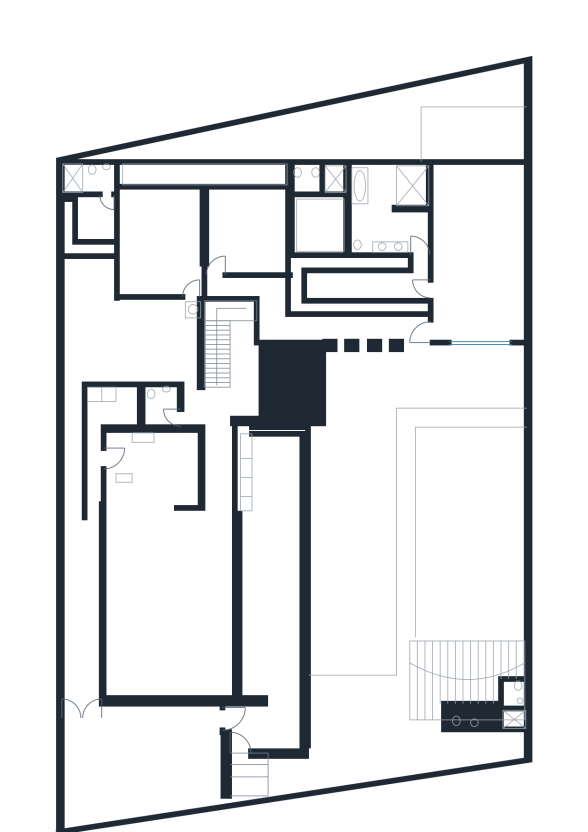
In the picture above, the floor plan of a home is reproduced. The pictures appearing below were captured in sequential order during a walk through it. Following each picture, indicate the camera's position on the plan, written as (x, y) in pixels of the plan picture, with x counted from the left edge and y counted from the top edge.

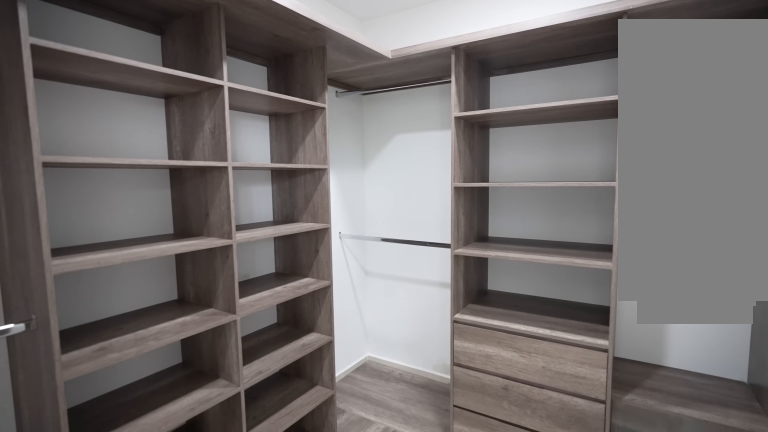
(134, 248)
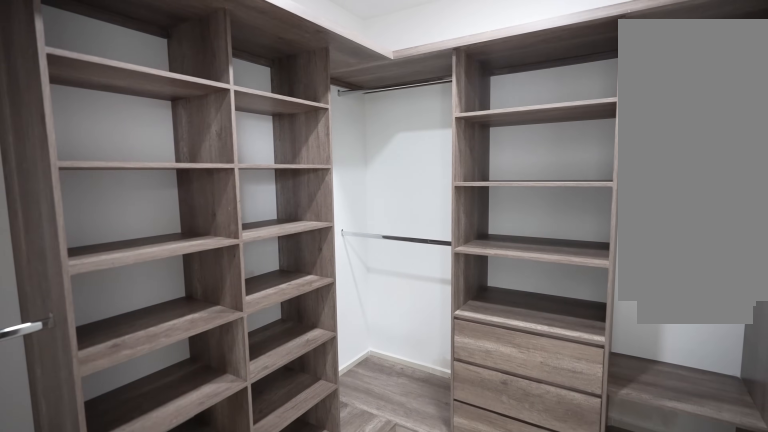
(132, 244)
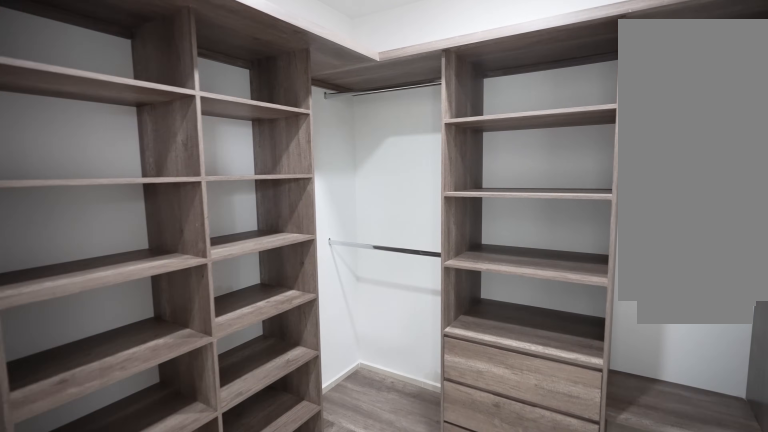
(128, 236)
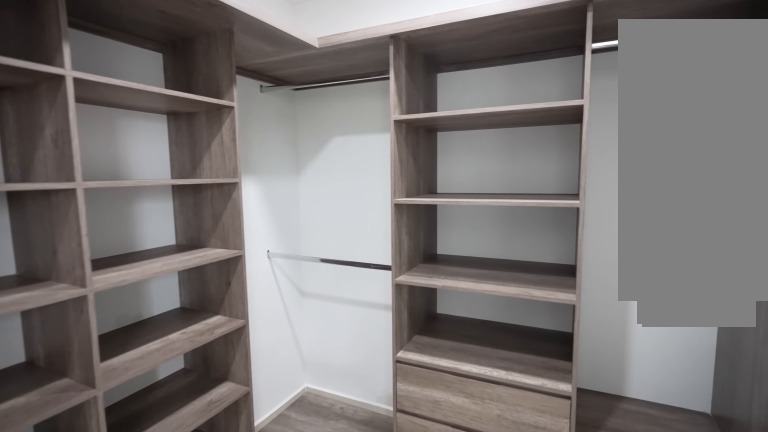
(123, 233)
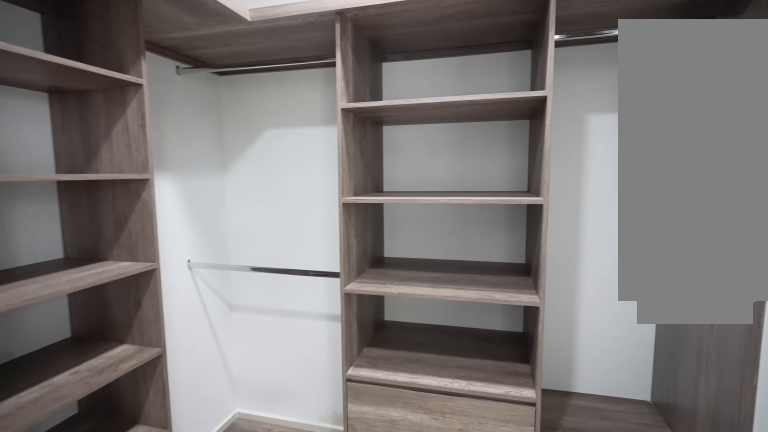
(122, 230)
